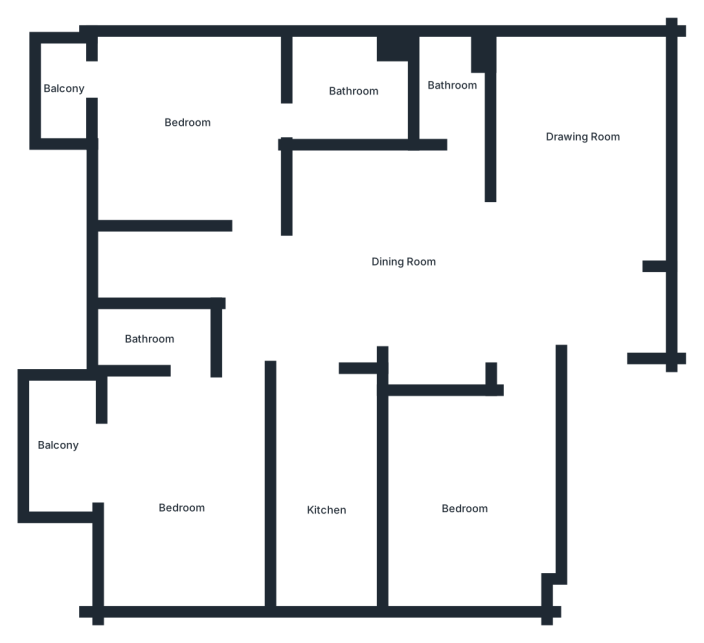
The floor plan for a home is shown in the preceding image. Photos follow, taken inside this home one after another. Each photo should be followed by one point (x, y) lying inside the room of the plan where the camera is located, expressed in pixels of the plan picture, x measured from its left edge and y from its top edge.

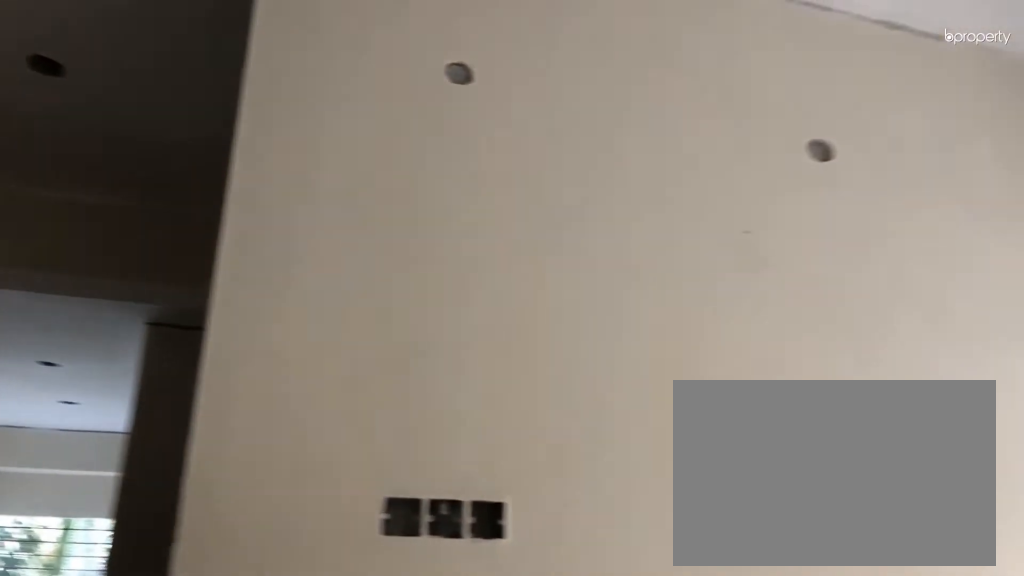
(576, 149)
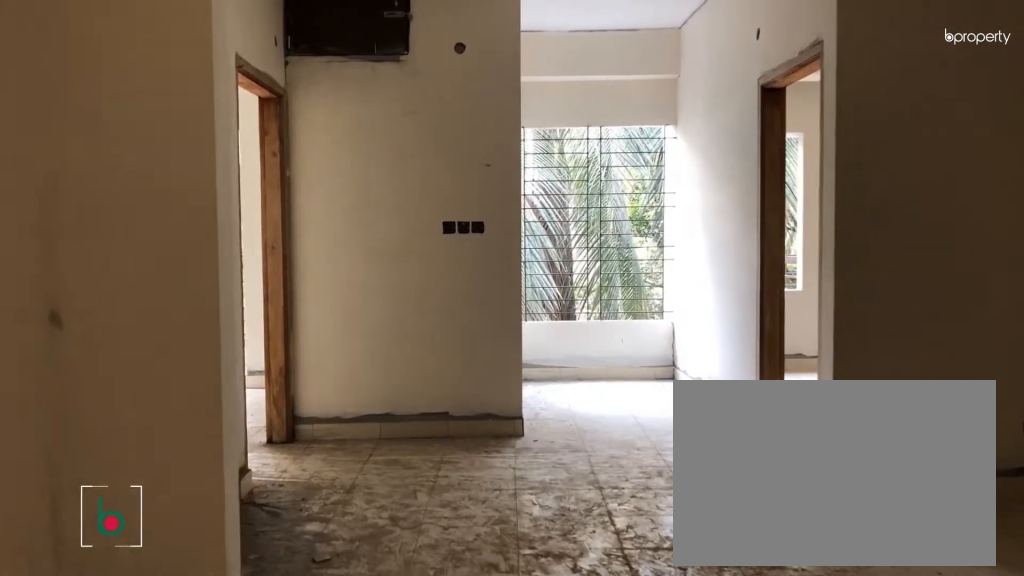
(383, 255)
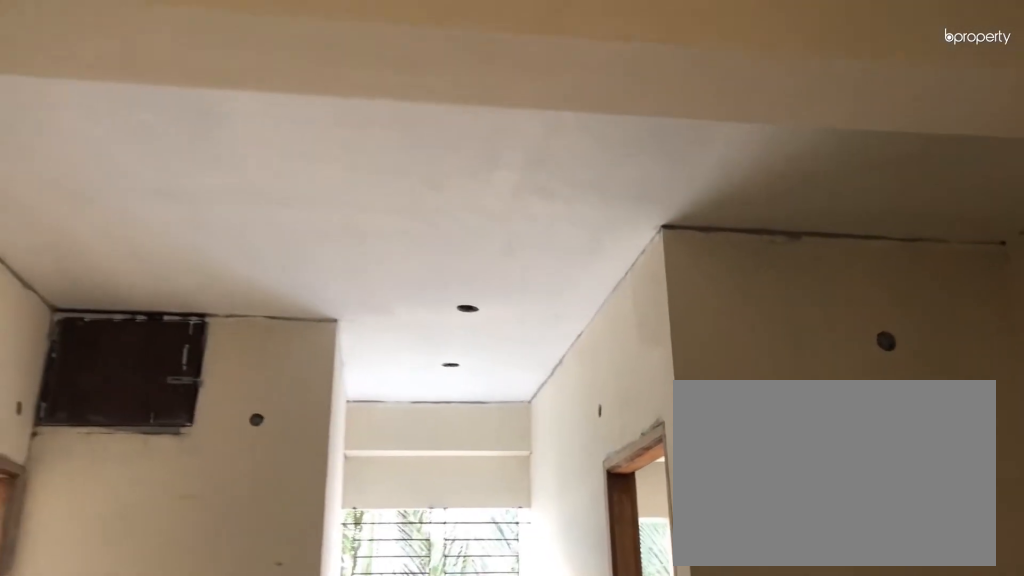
(383, 255)
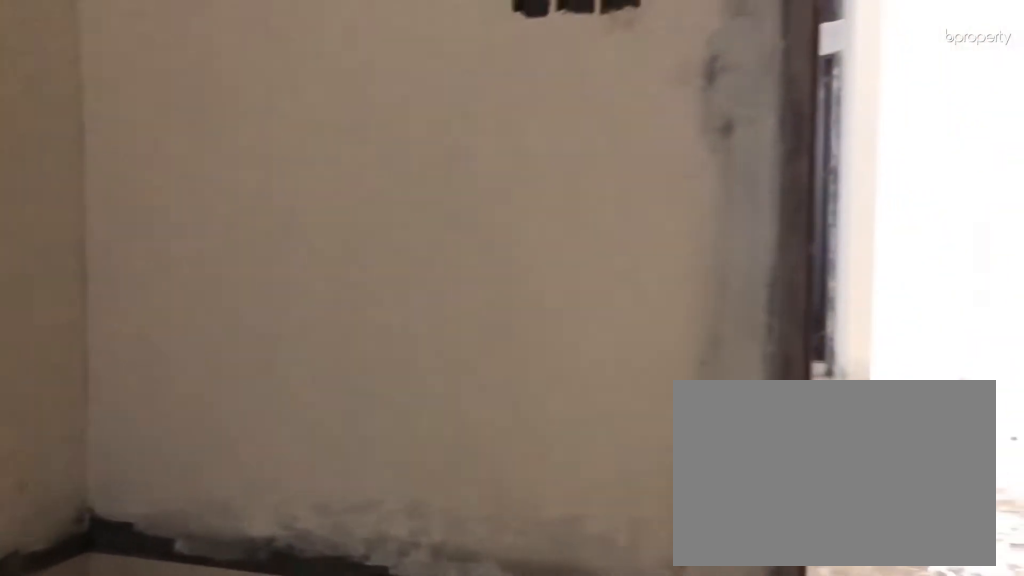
(471, 505)
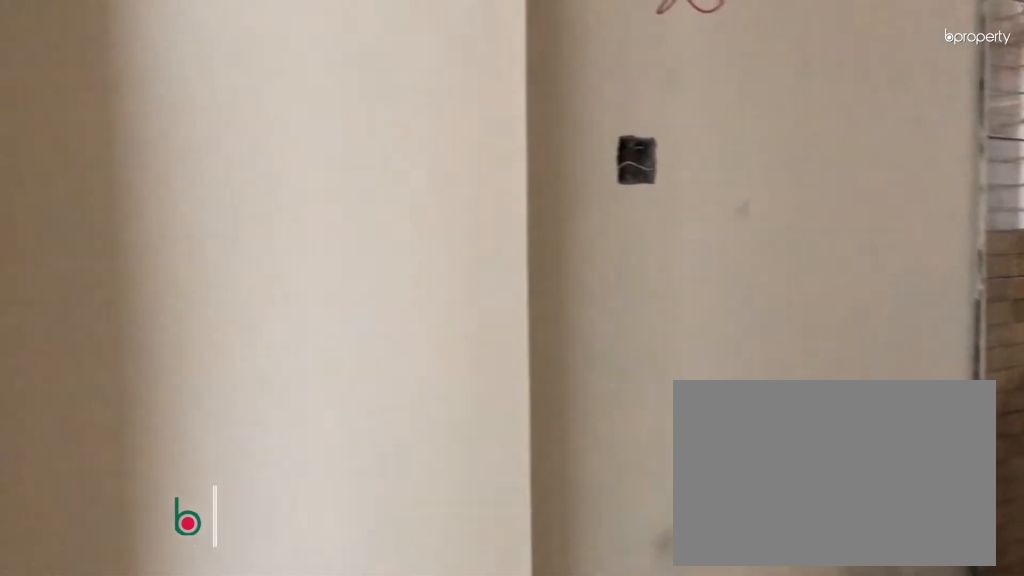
(334, 507)
